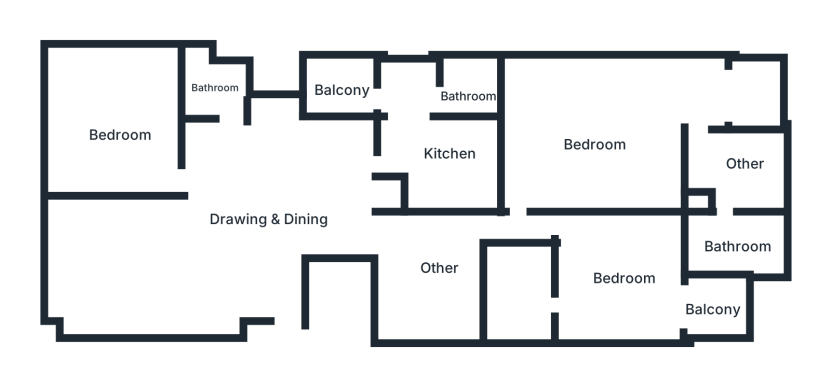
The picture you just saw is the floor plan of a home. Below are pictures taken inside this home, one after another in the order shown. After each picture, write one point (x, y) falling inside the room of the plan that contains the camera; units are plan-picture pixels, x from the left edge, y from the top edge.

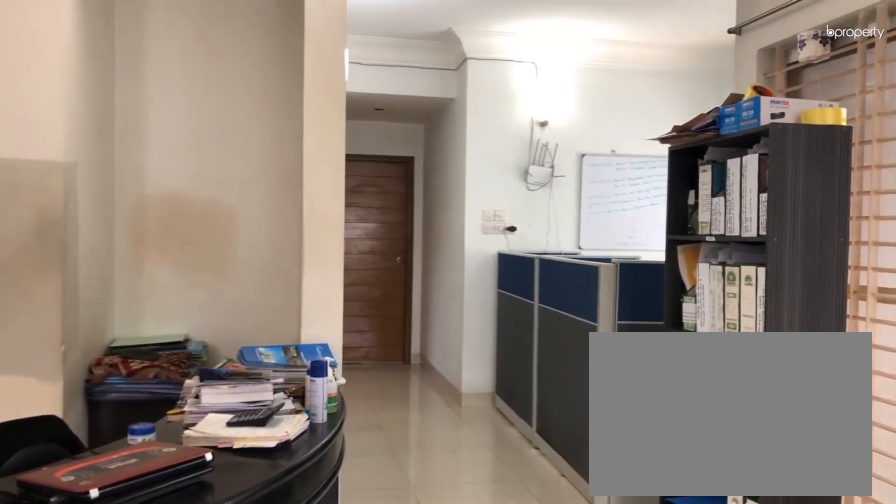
(276, 235)
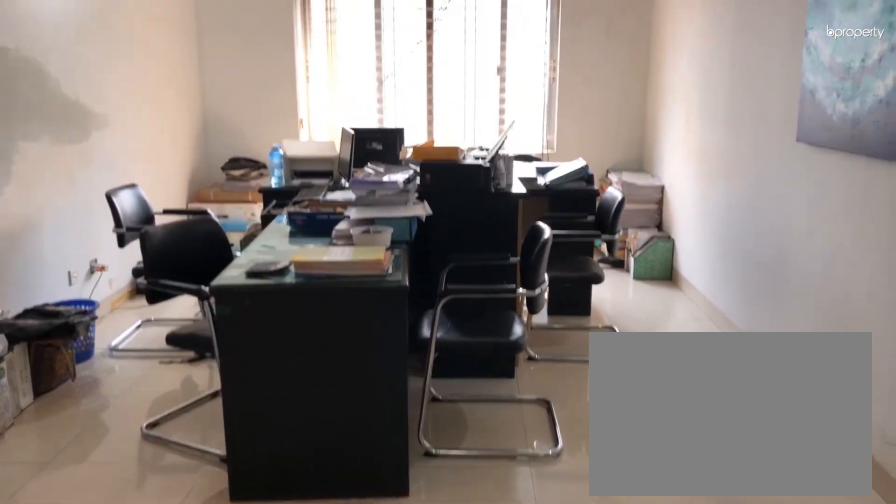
(277, 222)
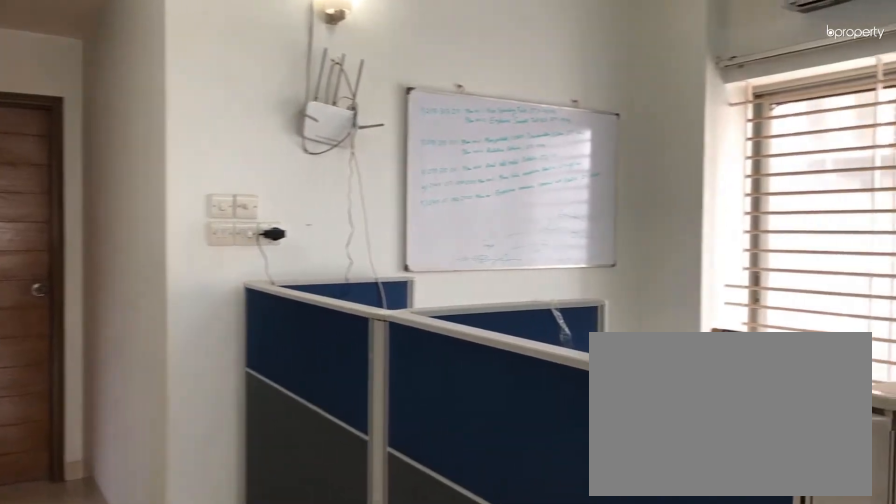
(416, 237)
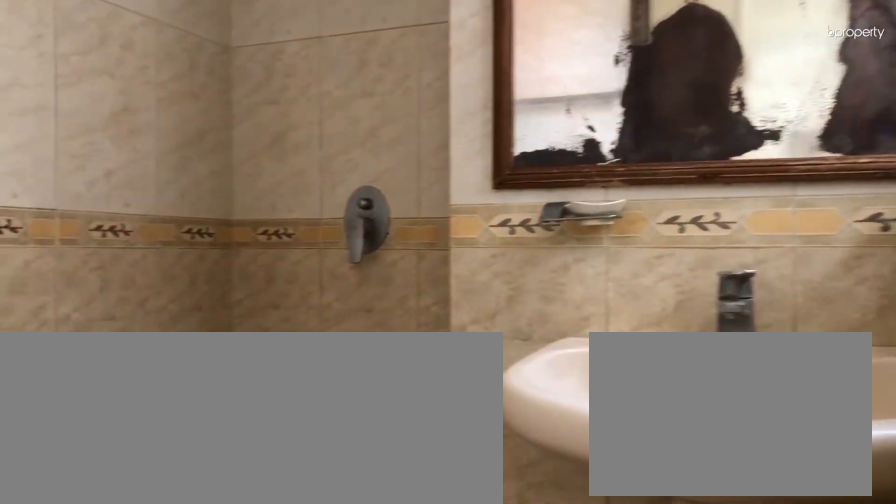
(210, 93)
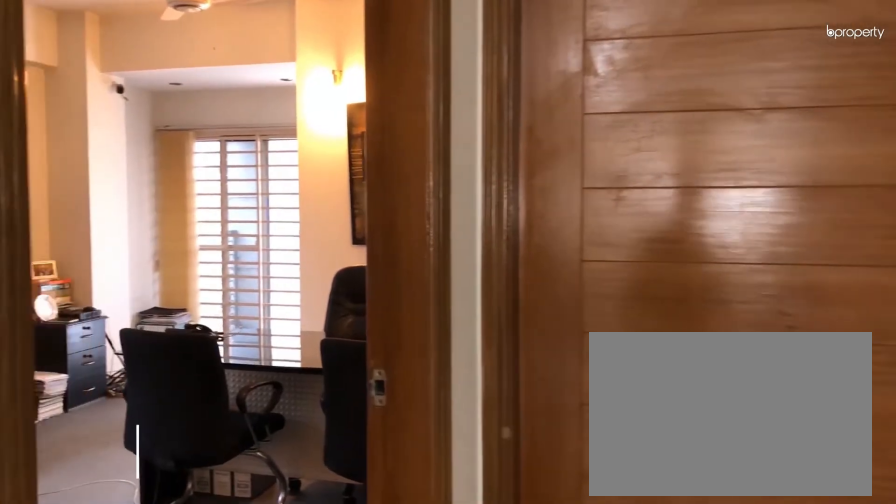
(528, 184)
